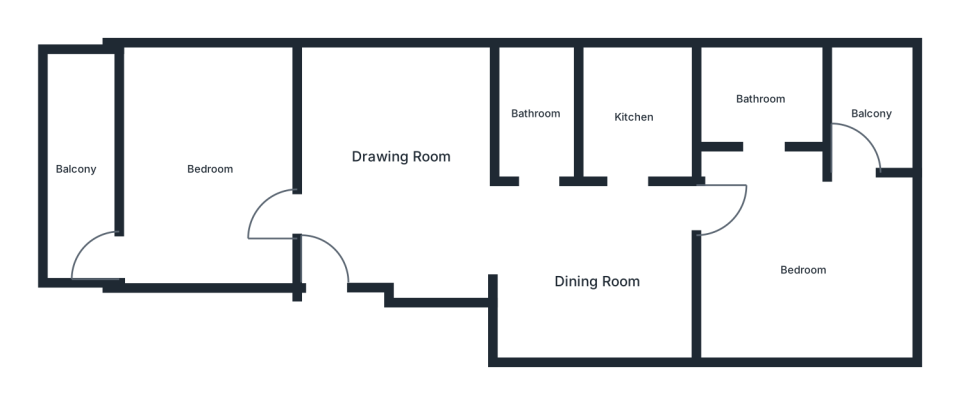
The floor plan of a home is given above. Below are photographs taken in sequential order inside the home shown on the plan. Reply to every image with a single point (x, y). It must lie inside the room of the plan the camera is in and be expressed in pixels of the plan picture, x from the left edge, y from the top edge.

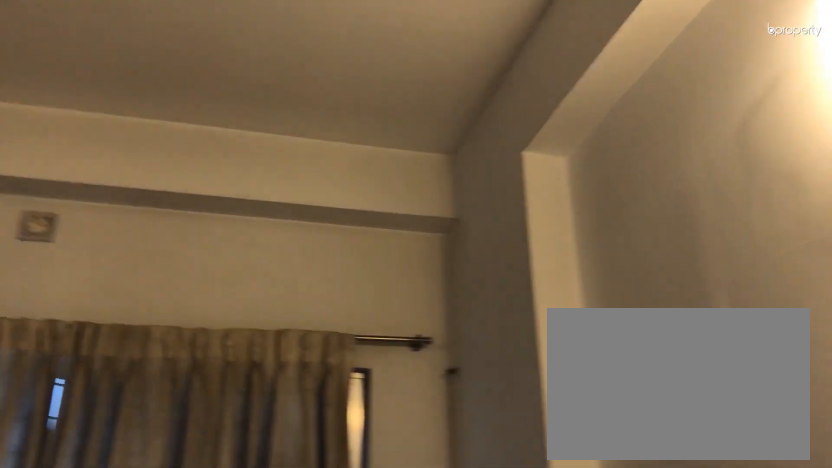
(207, 166)
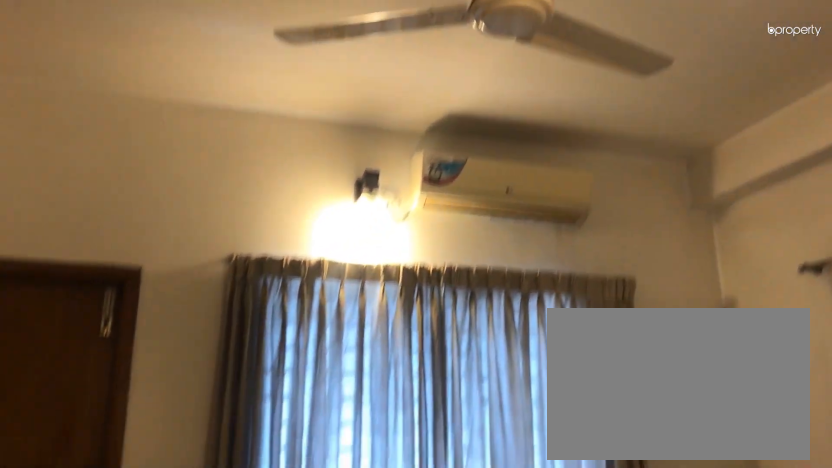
(207, 166)
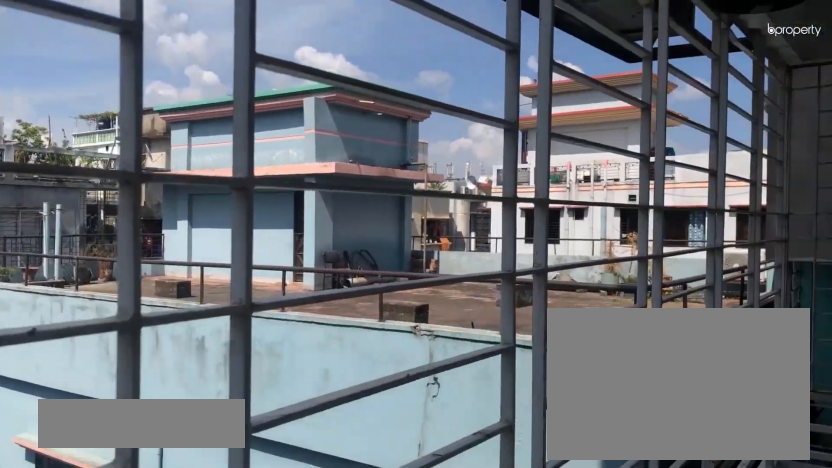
(75, 167)
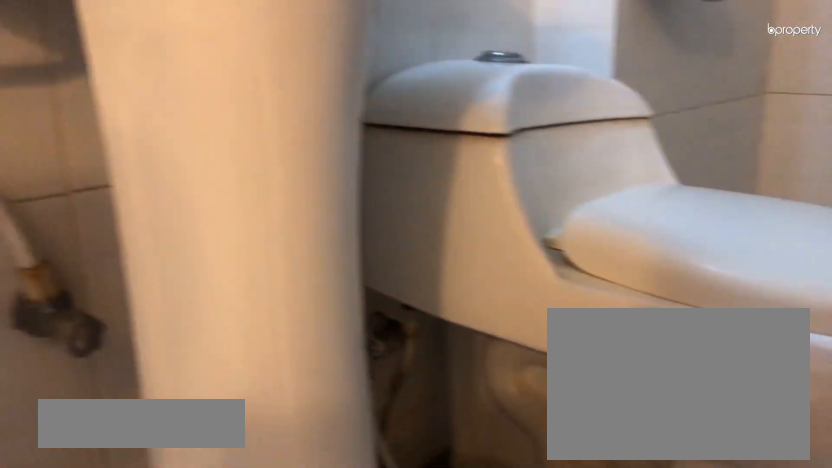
(536, 112)
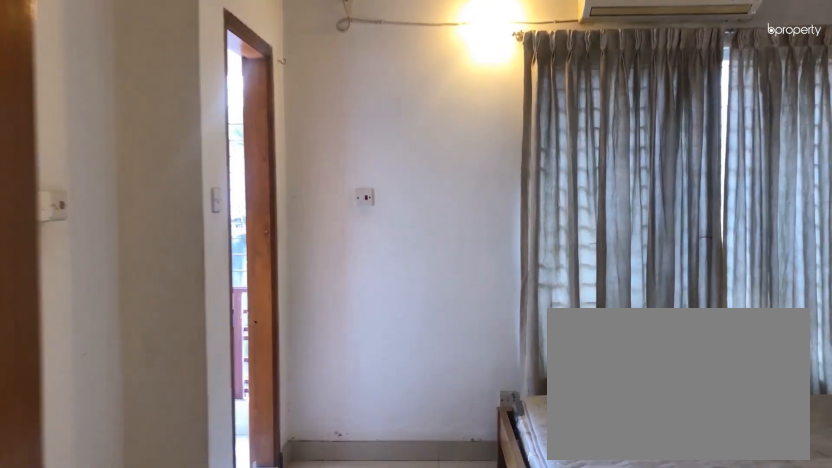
(802, 267)
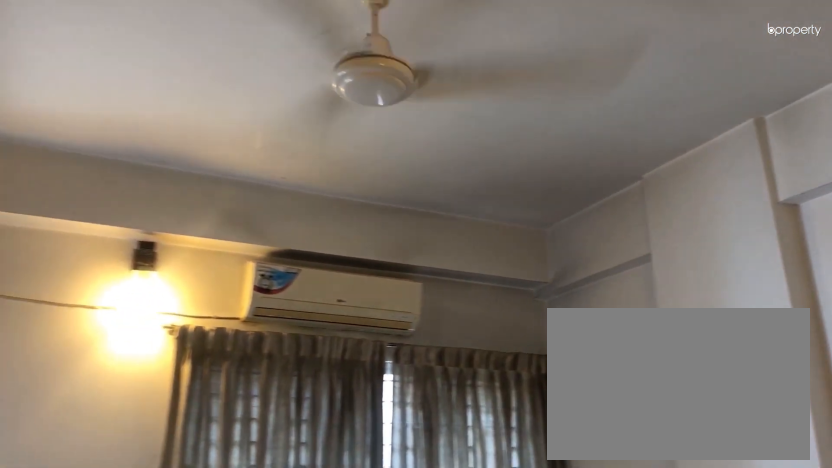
(804, 268)
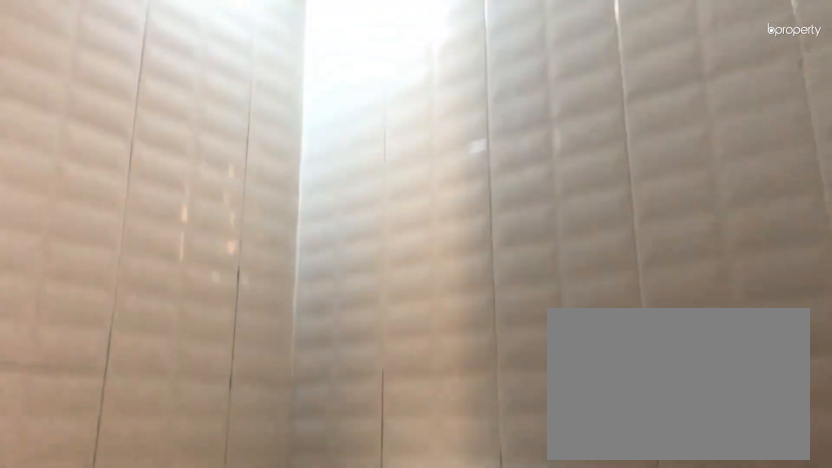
(759, 97)
